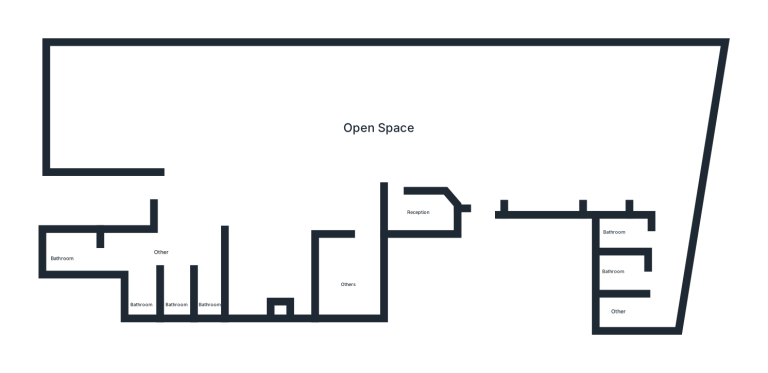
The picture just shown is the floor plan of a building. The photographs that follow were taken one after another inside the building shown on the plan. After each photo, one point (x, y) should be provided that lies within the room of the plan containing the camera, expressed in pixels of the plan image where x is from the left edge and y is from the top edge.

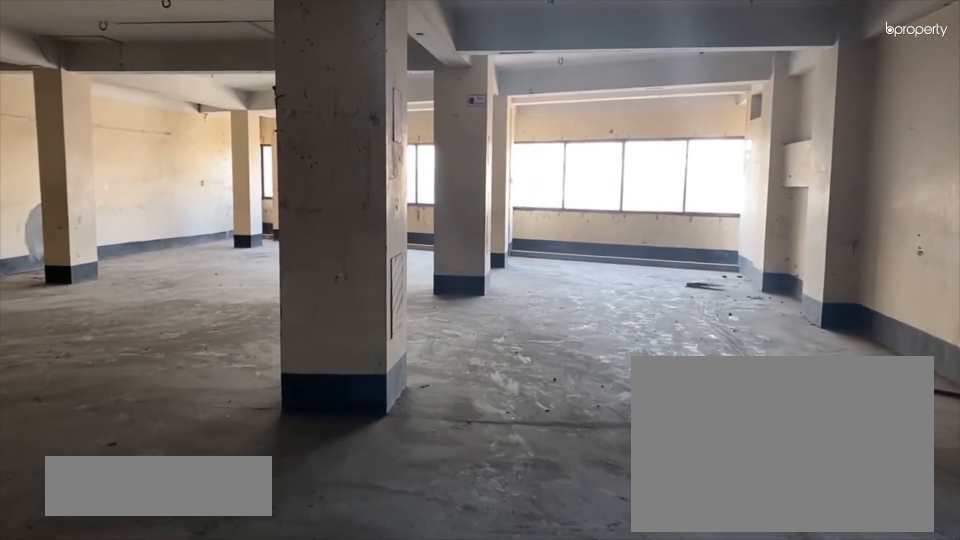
(426, 127)
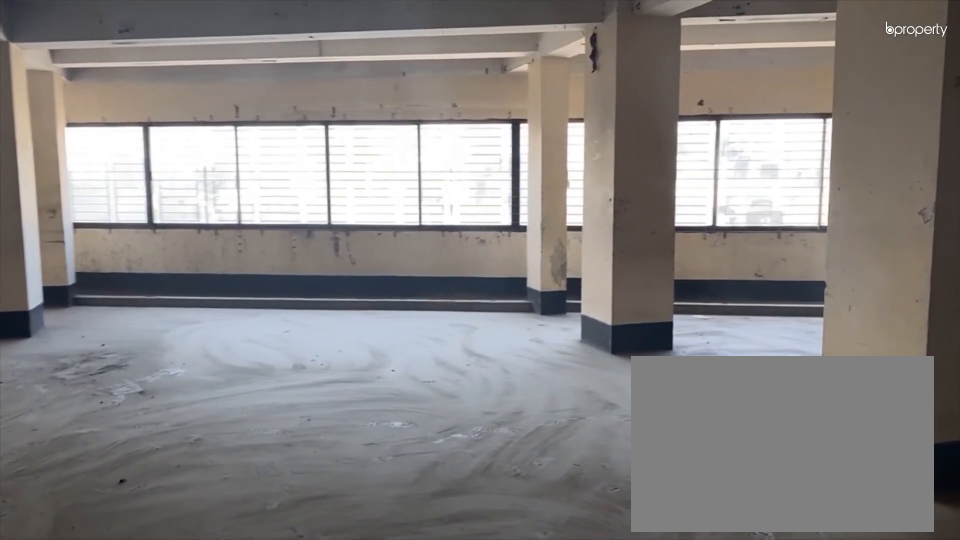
(614, 115)
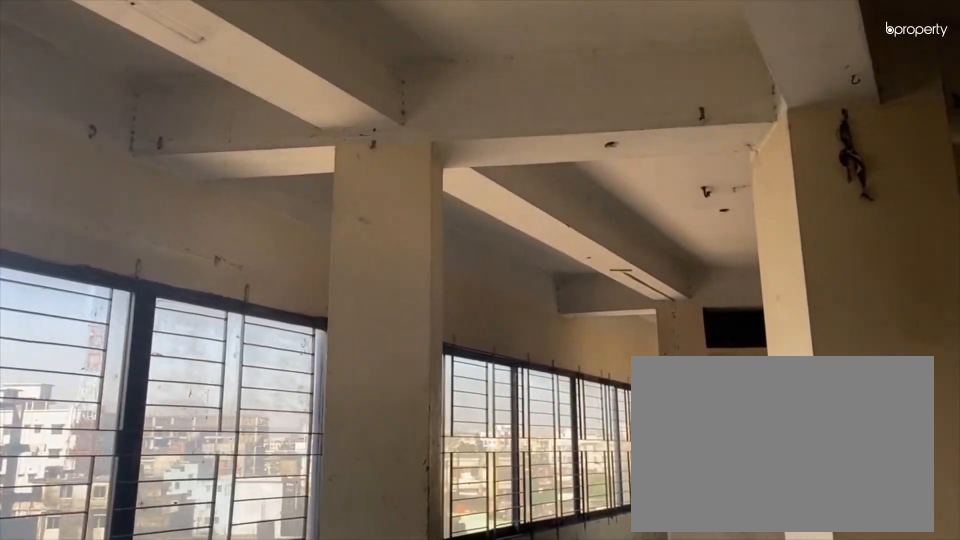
(615, 115)
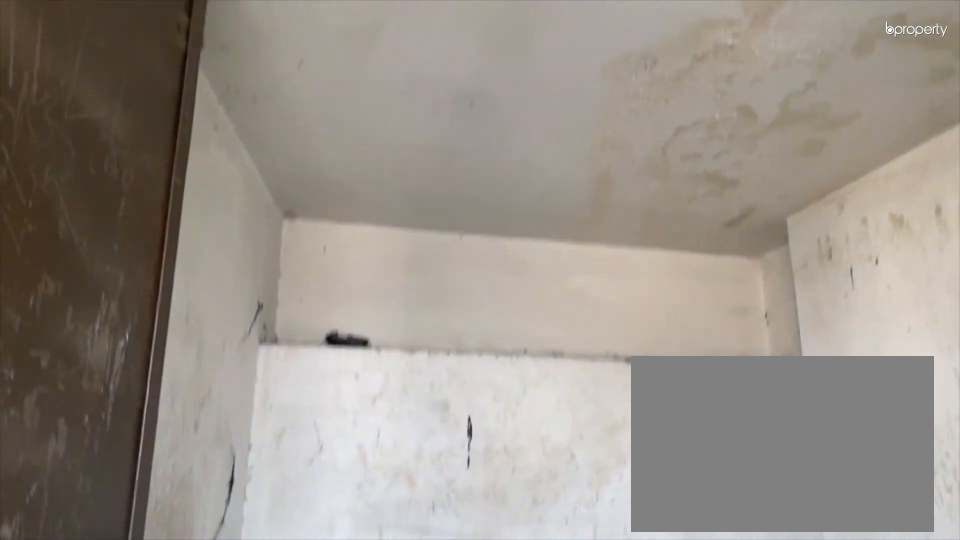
(642, 228)
